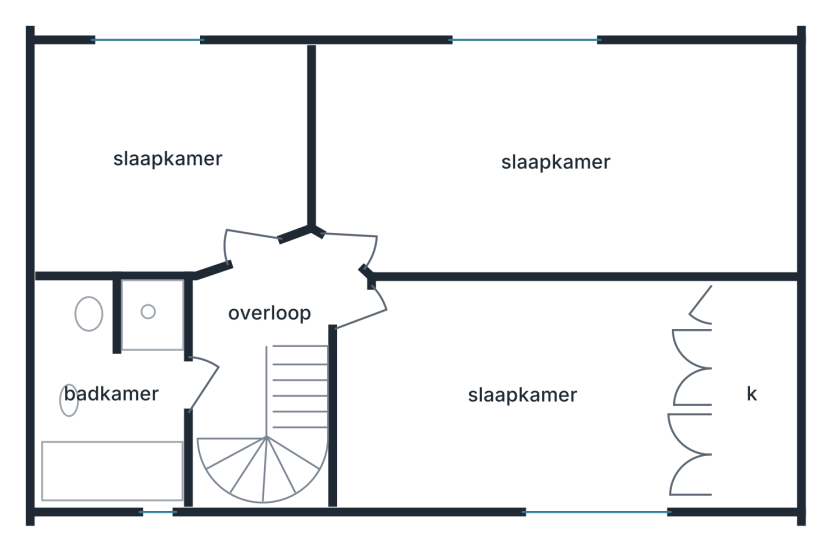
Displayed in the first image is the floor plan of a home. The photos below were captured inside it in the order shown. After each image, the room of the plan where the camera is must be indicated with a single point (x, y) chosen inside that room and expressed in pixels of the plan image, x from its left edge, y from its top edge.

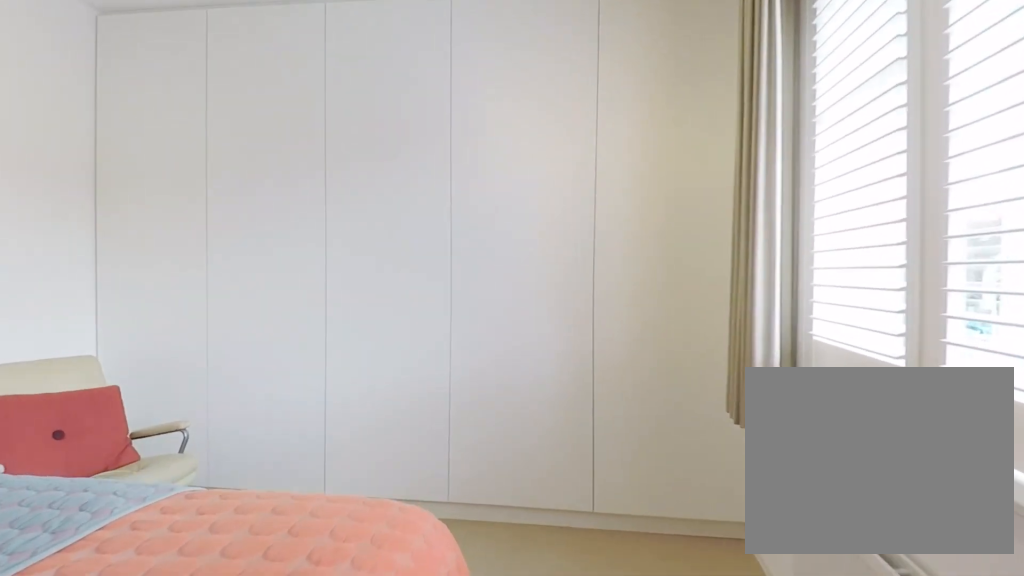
(527, 392)
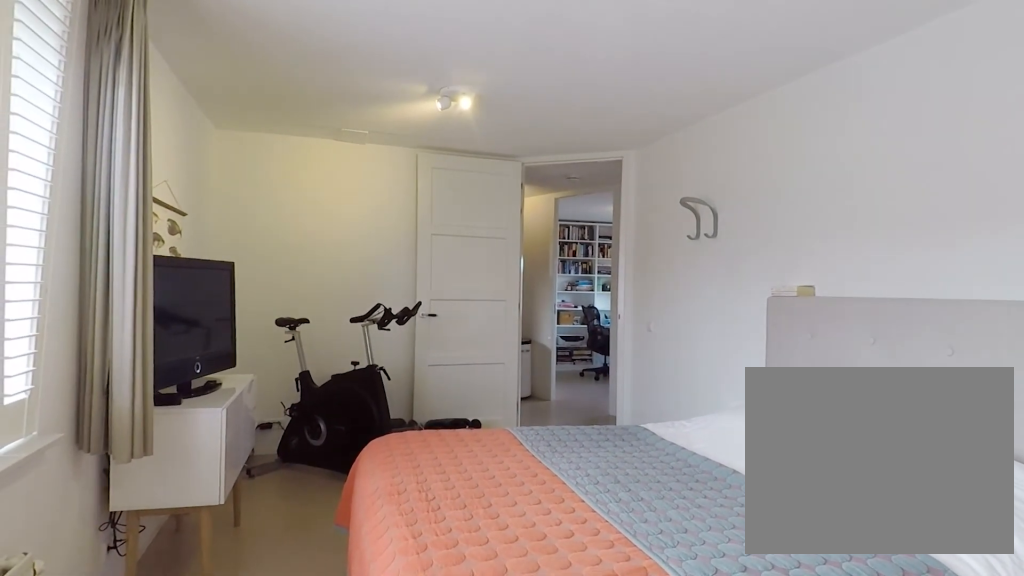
(527, 392)
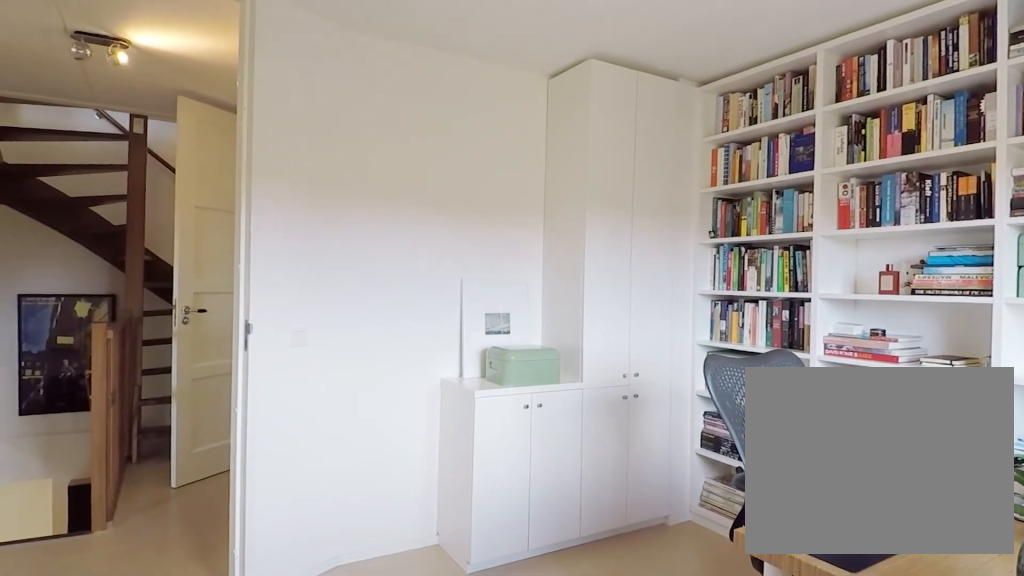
(172, 163)
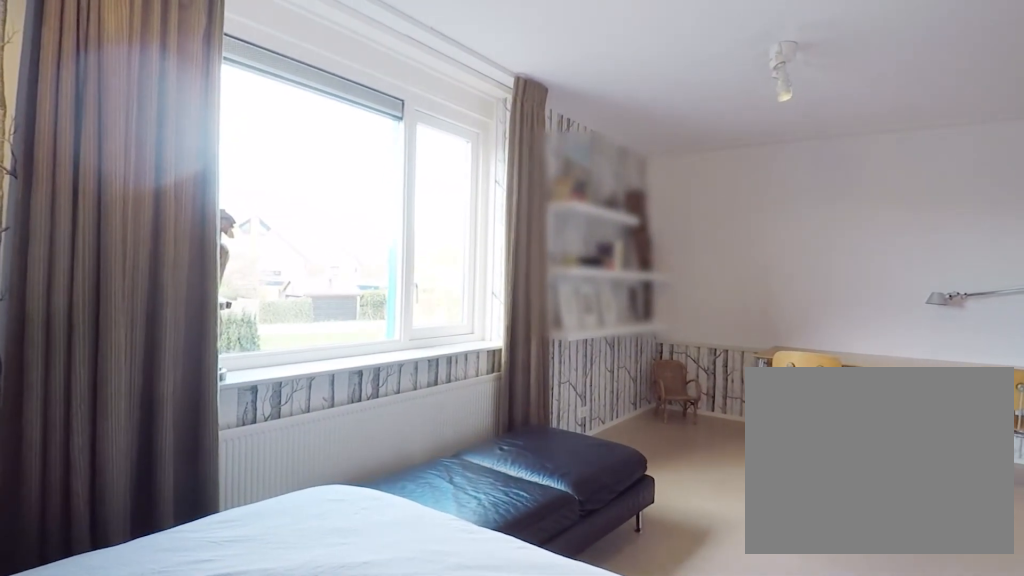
(545, 158)
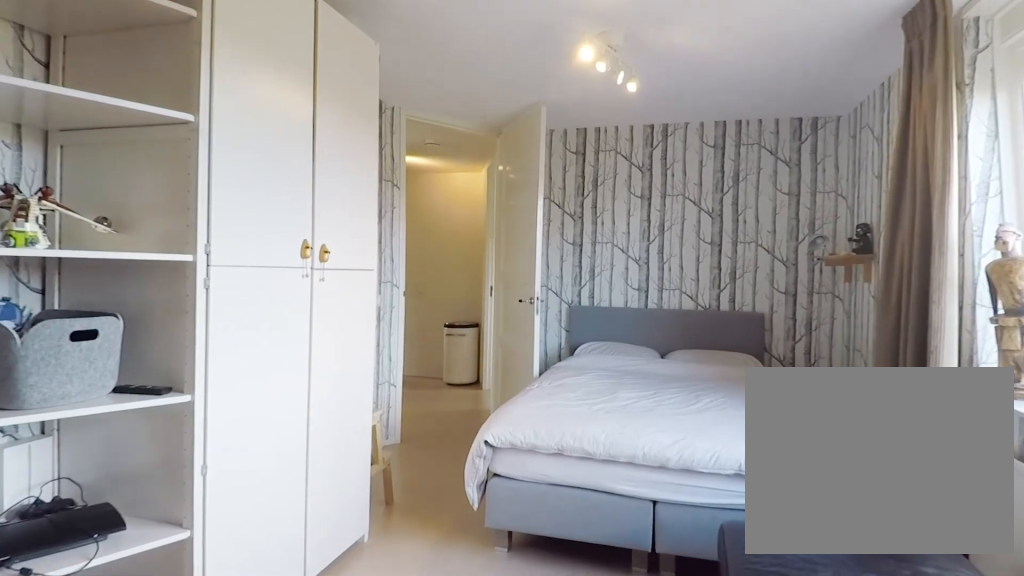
(545, 158)
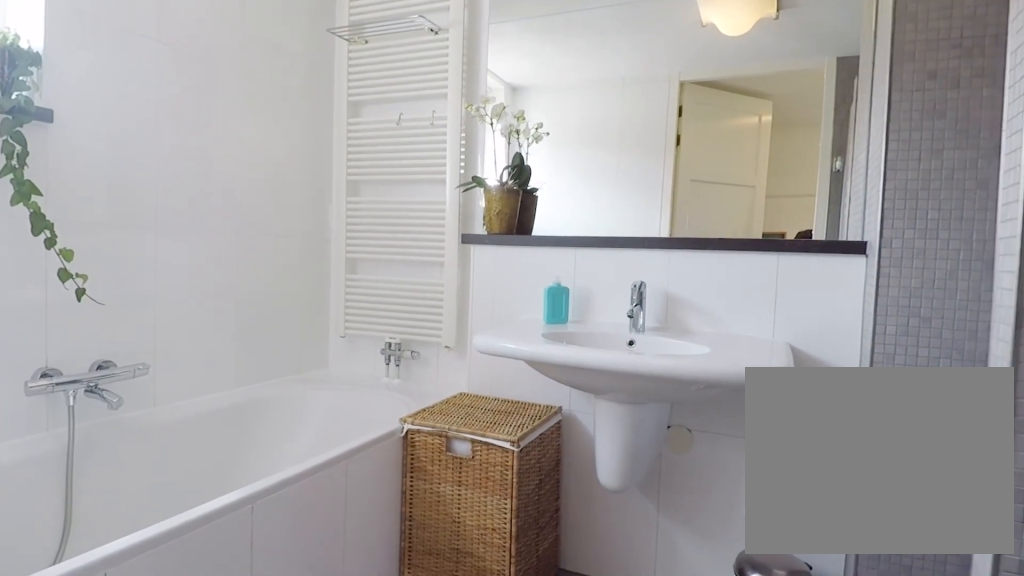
(117, 374)
